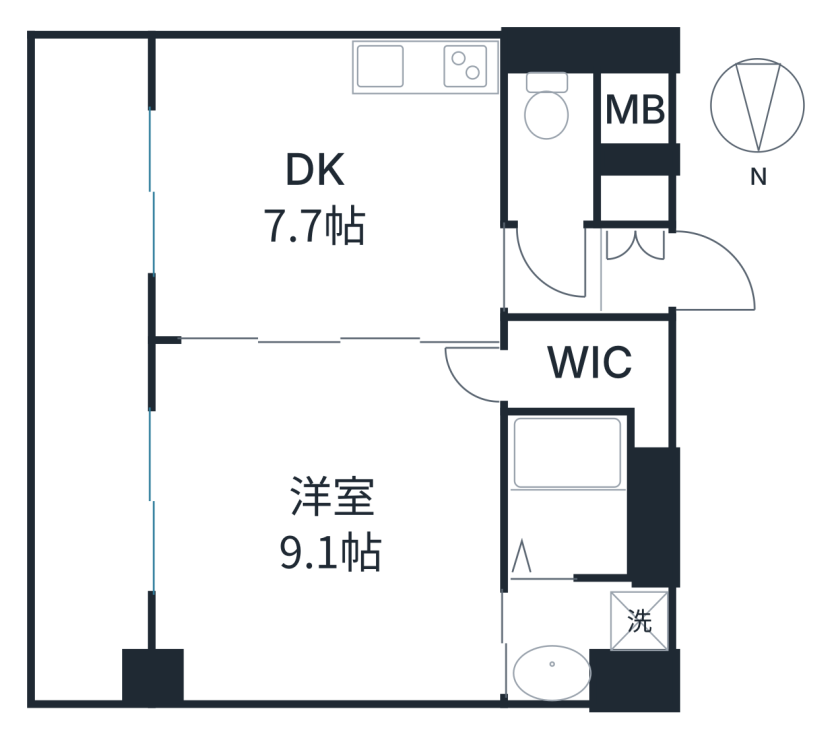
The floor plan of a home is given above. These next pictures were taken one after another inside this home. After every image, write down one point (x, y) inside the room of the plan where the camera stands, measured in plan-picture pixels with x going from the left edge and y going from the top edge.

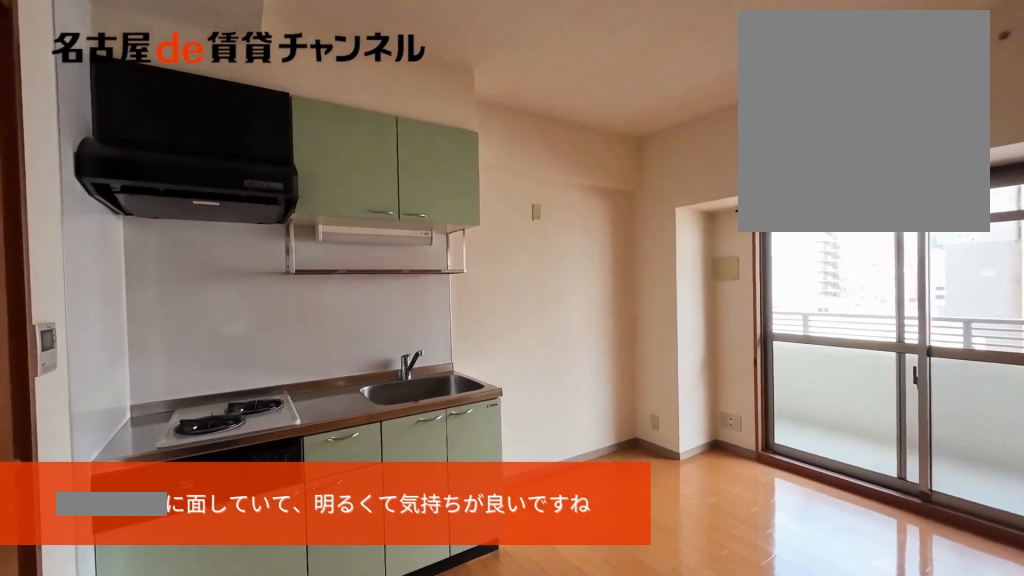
(323, 188)
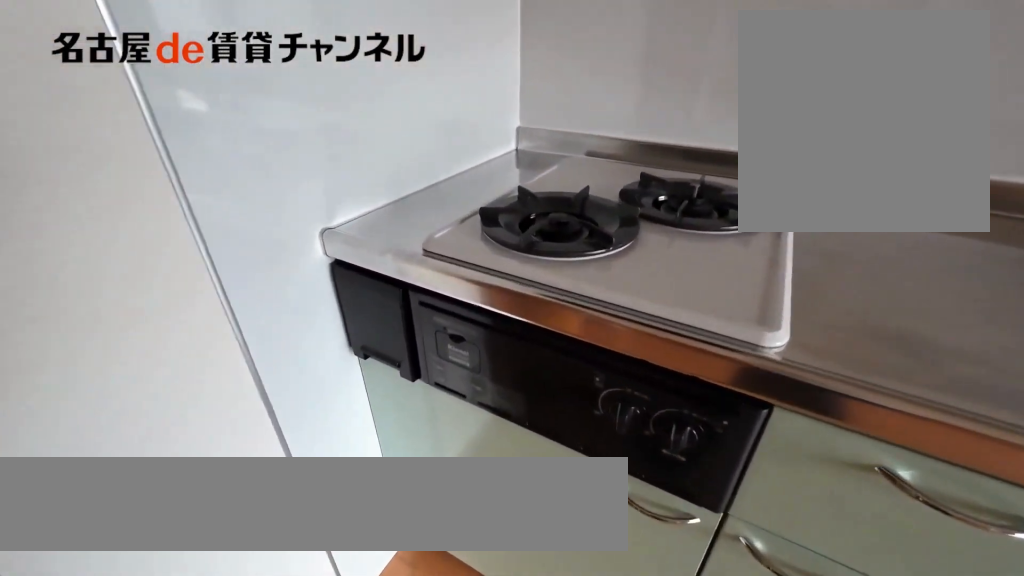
(425, 69)
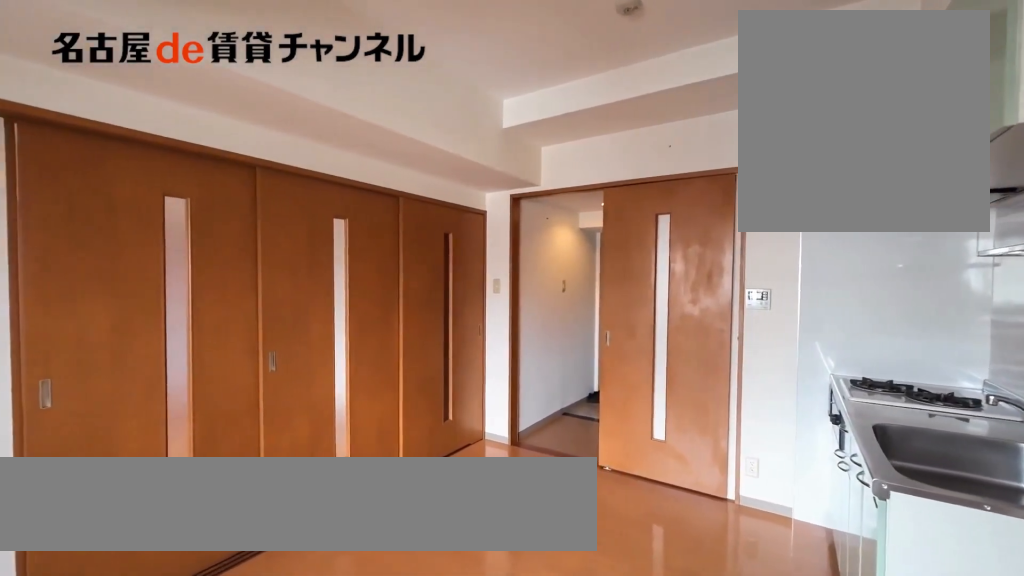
(327, 186)
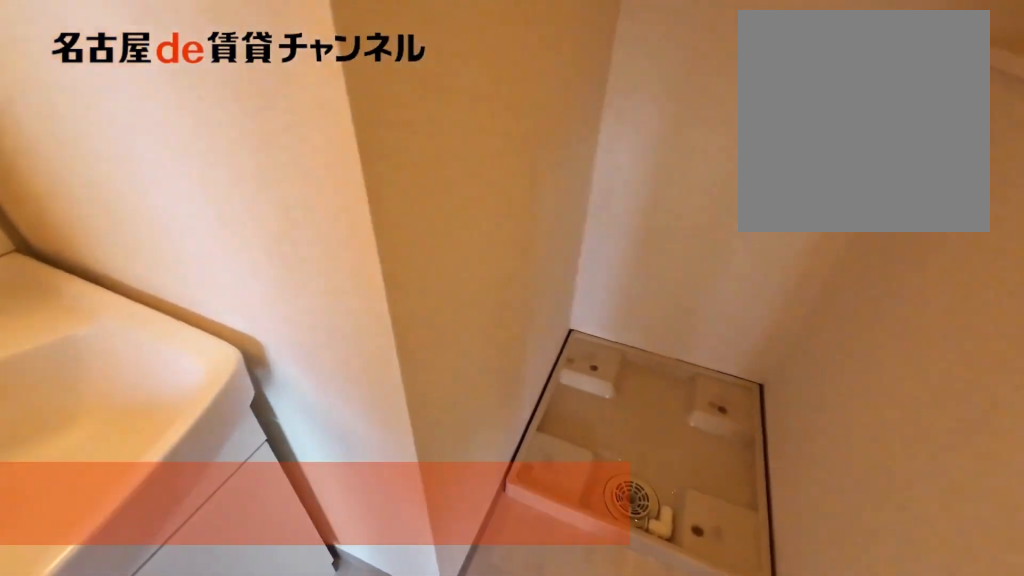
(582, 634)
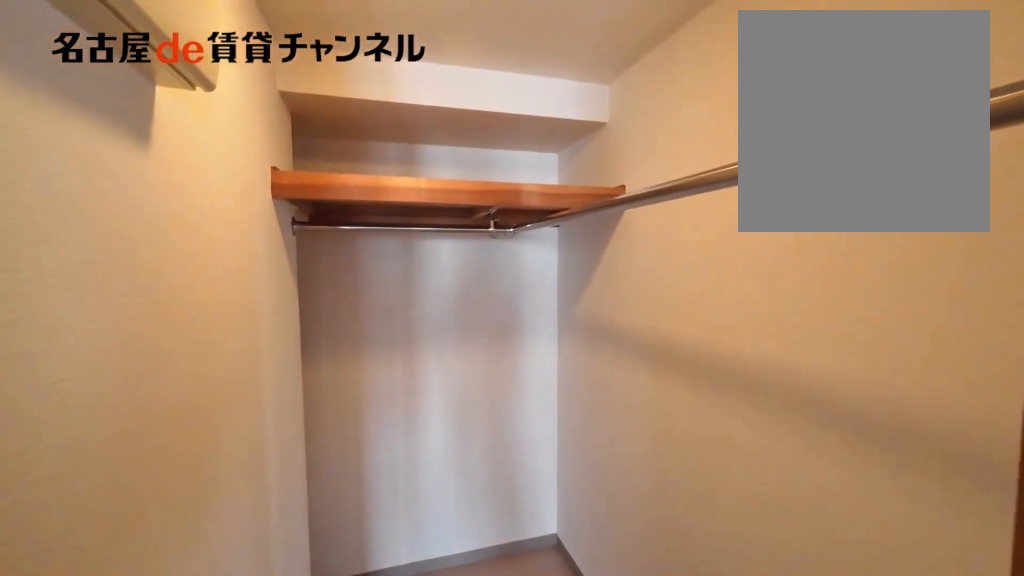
(599, 370)
